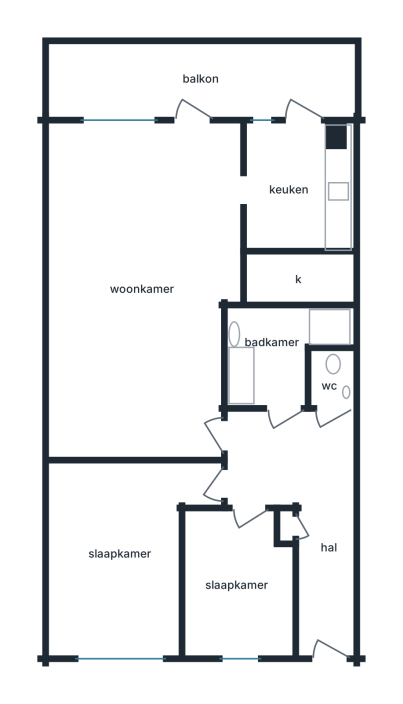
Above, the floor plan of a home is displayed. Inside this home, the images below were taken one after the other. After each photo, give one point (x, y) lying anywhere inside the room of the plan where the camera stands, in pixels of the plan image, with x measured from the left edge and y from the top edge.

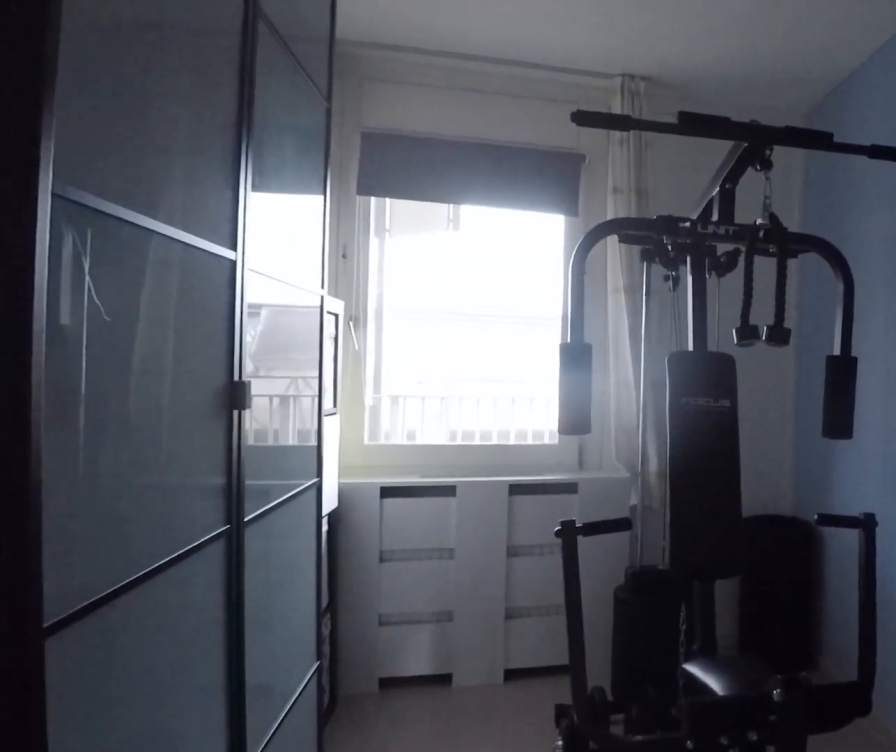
(236, 584)
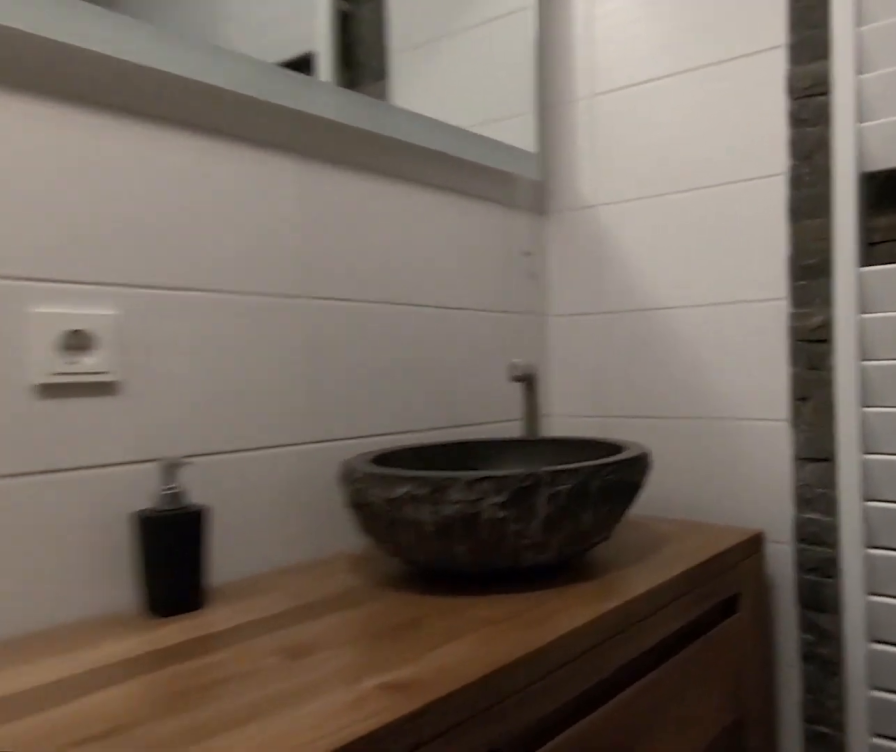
(275, 350)
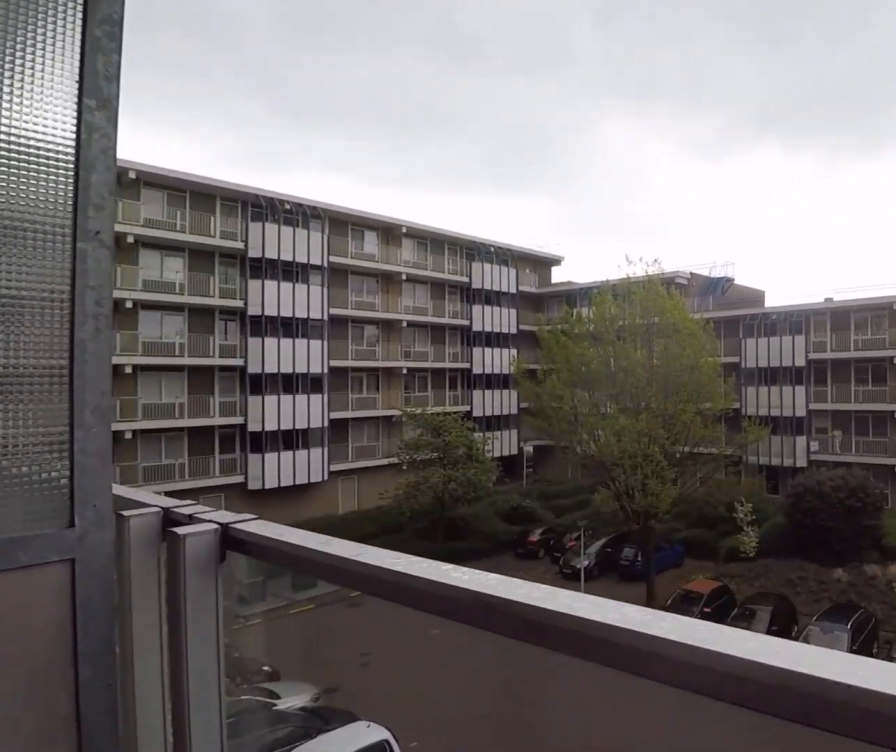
(201, 79)
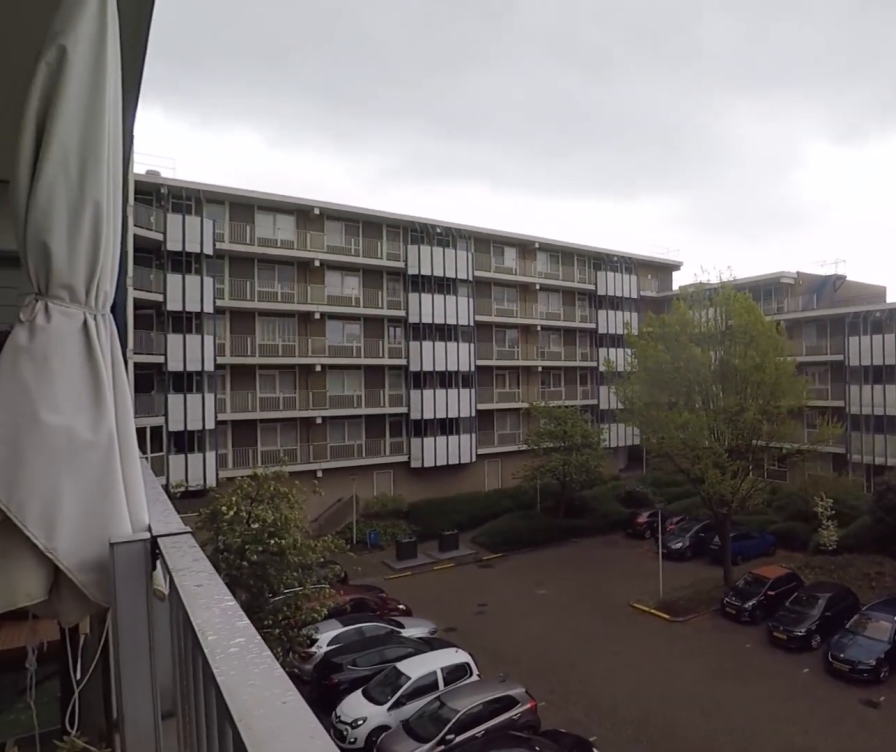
(201, 79)
